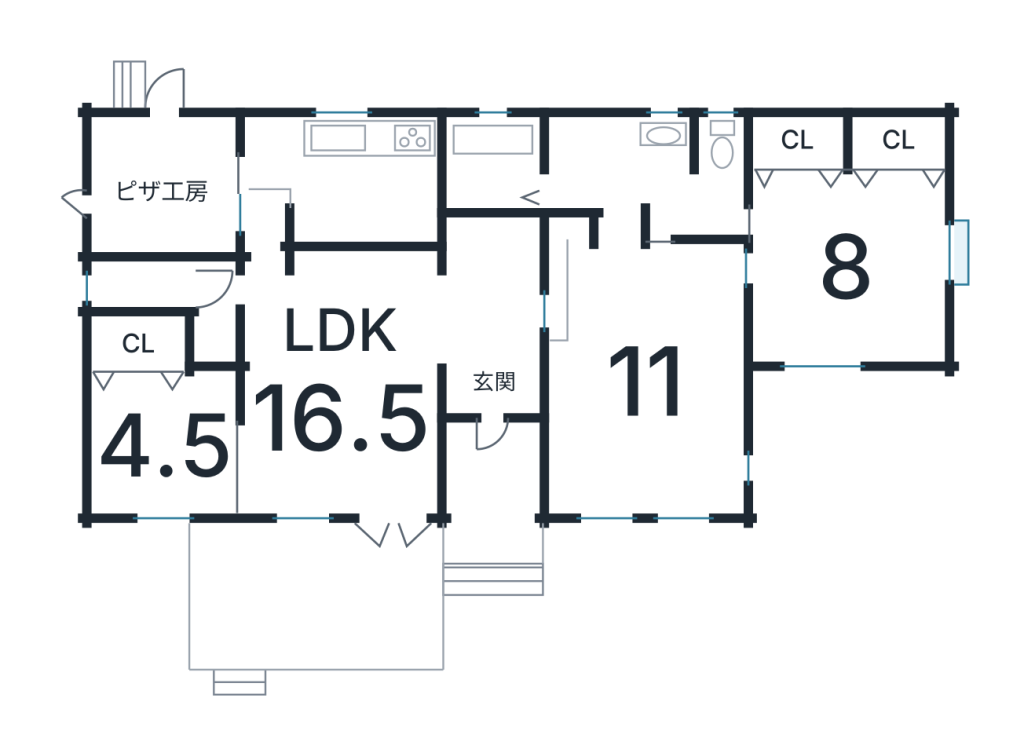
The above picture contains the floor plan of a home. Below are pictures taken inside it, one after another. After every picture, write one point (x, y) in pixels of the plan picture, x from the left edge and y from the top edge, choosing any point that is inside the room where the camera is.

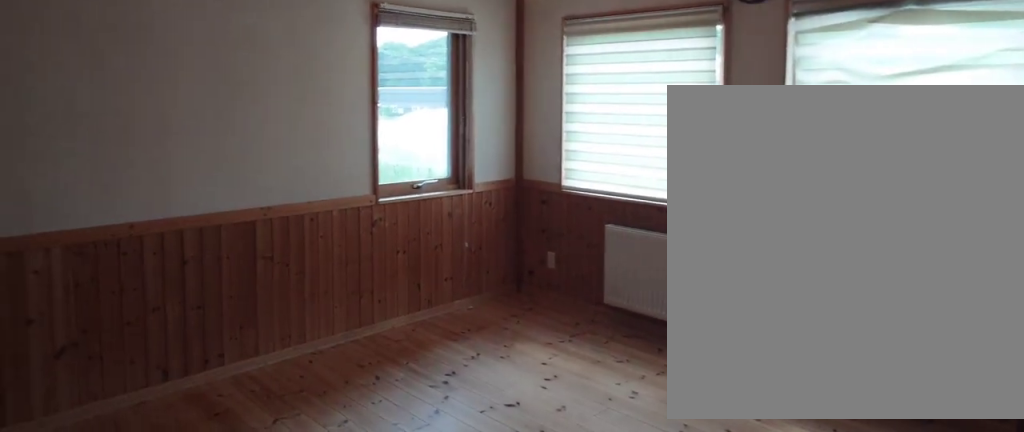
(641, 392)
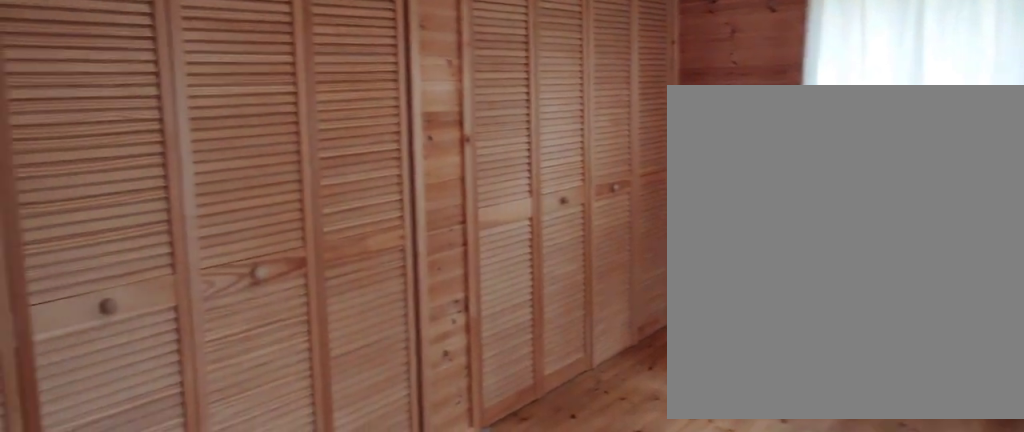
(843, 279)
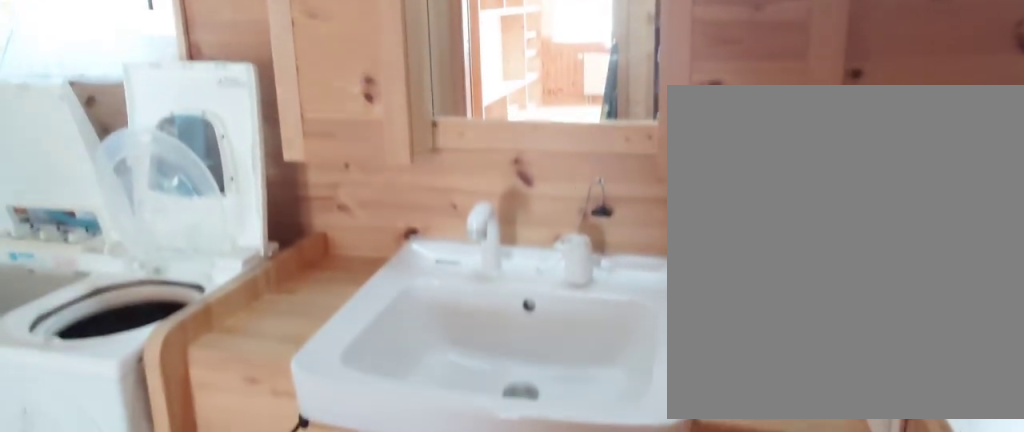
(609, 174)
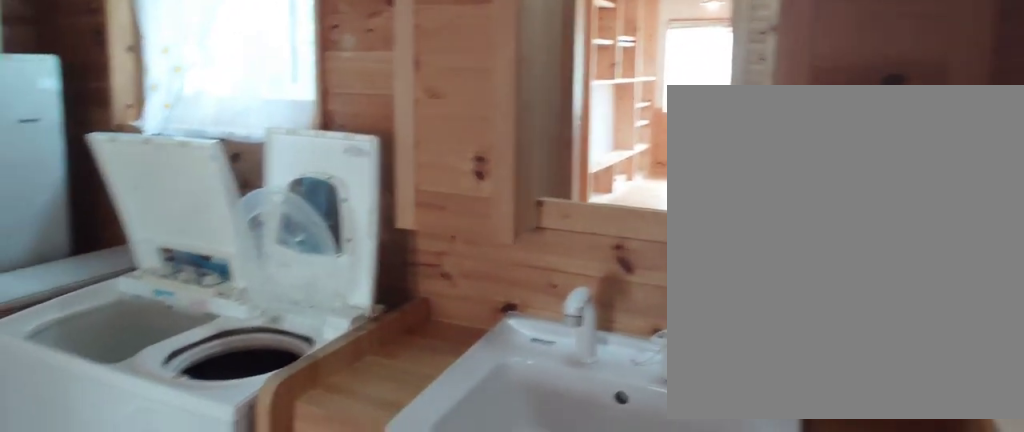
(609, 174)
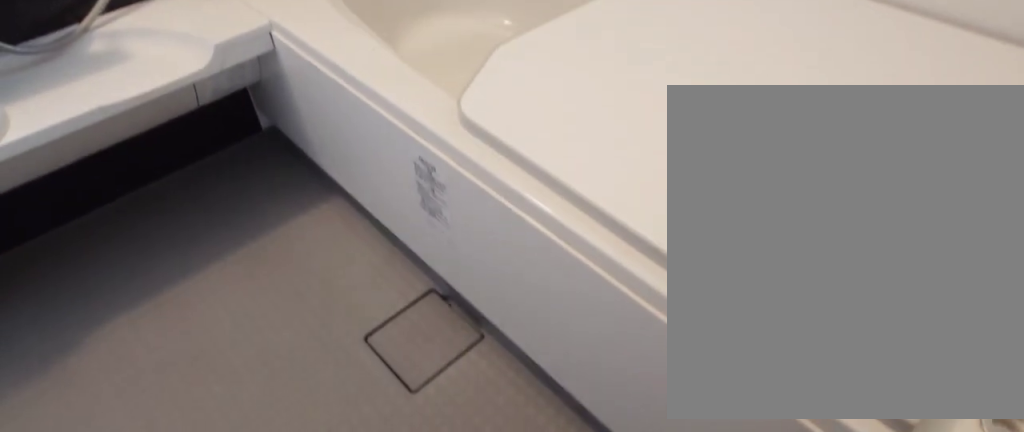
(479, 182)
